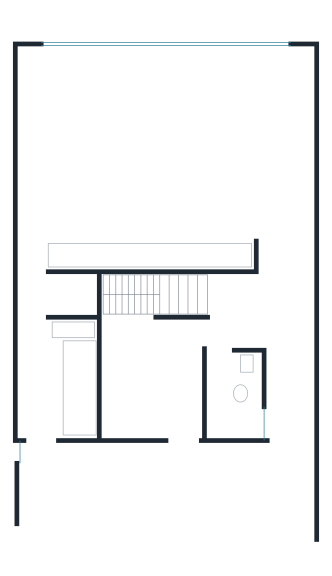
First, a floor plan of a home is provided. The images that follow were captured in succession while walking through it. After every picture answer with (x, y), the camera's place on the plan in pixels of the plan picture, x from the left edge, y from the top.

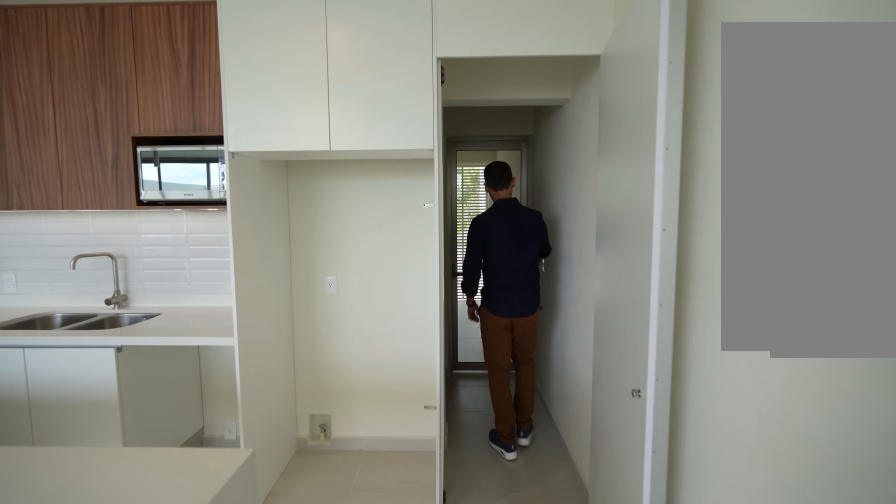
(34, 185)
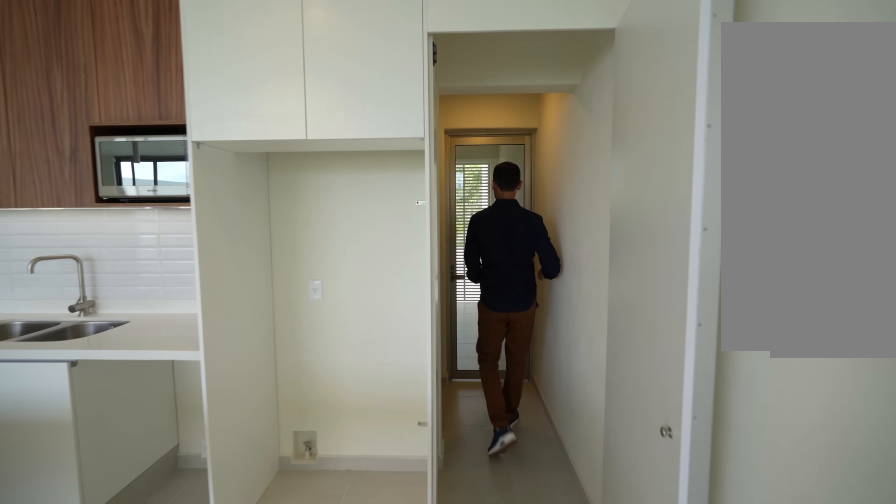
(34, 186)
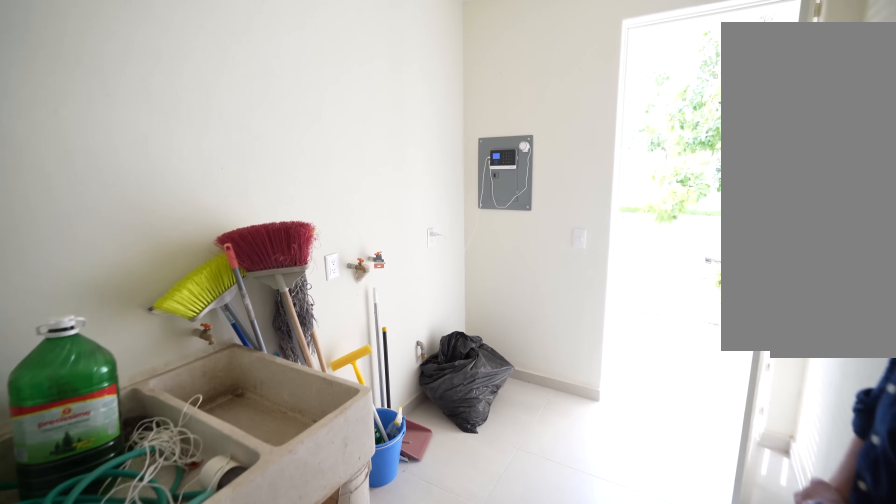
(31, 322)
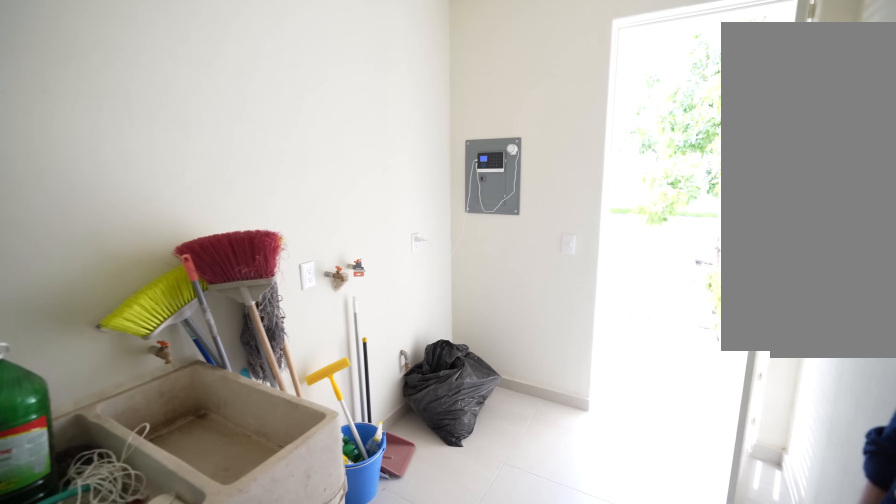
(31, 322)
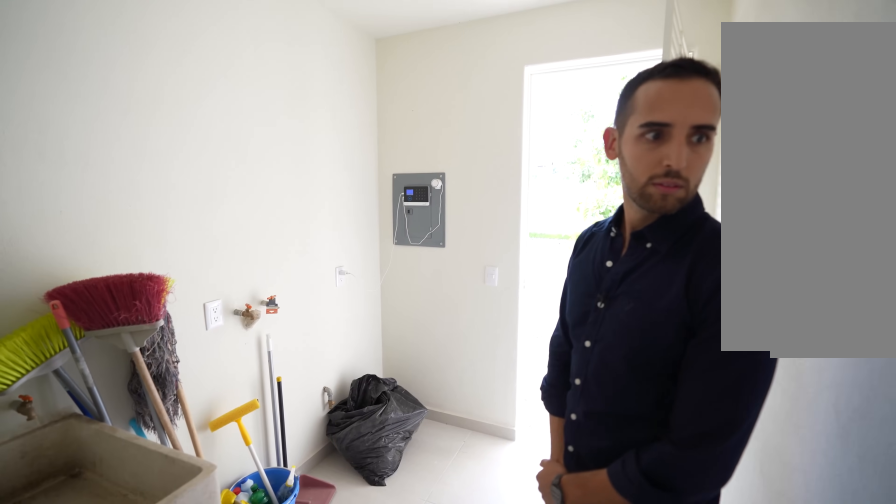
(31, 322)
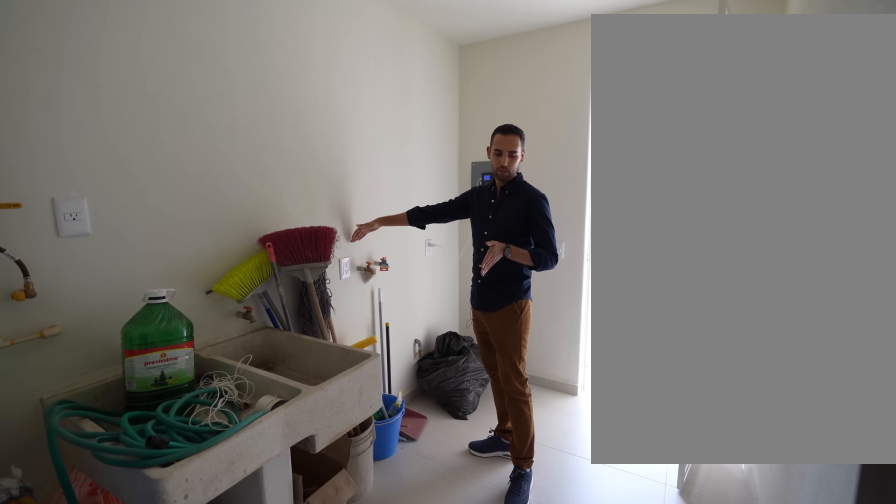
(31, 321)
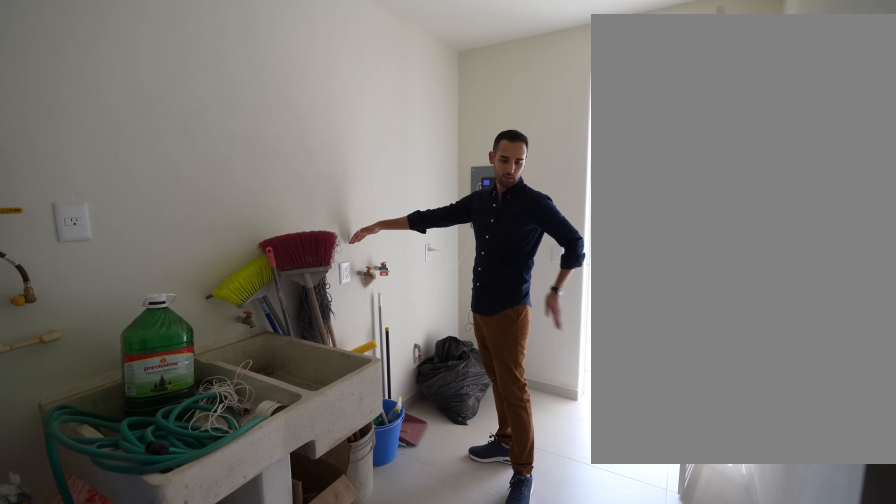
(31, 320)
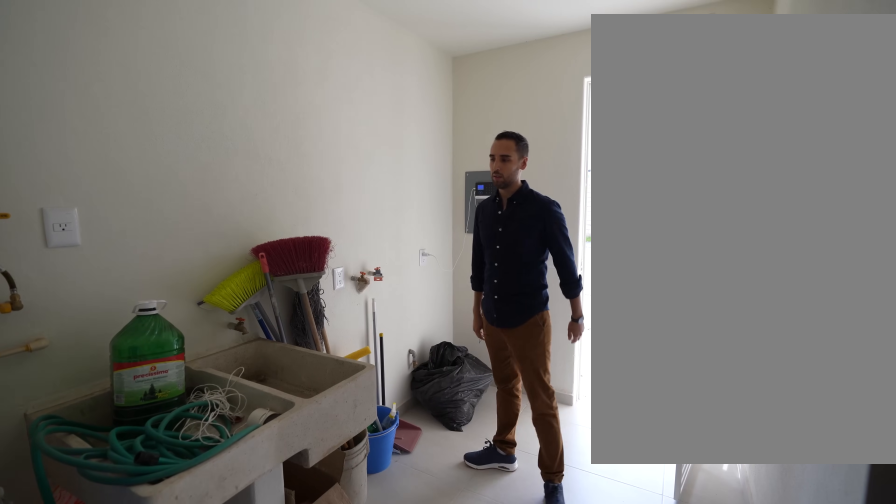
(32, 320)
